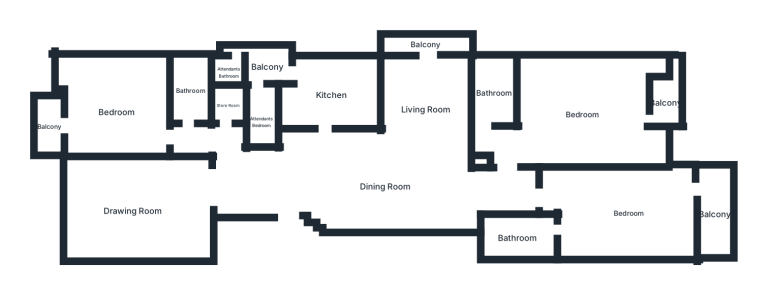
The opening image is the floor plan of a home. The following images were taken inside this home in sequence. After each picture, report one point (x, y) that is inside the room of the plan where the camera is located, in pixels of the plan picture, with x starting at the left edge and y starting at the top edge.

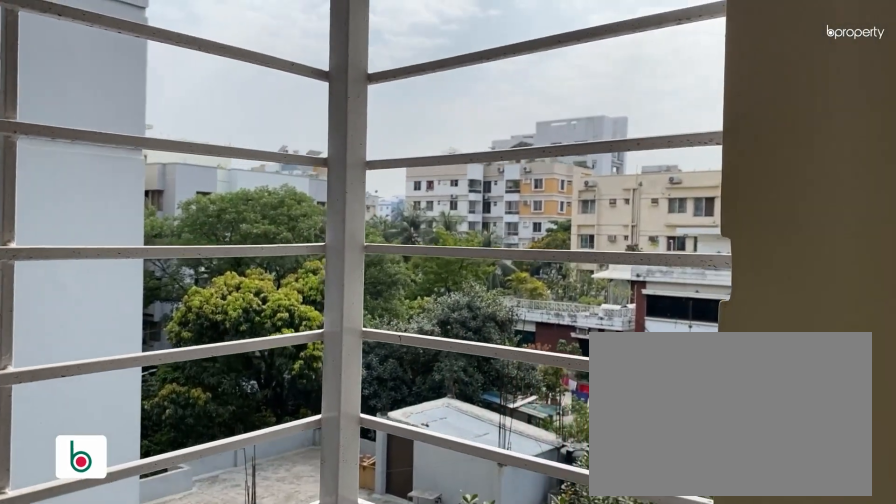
(48, 126)
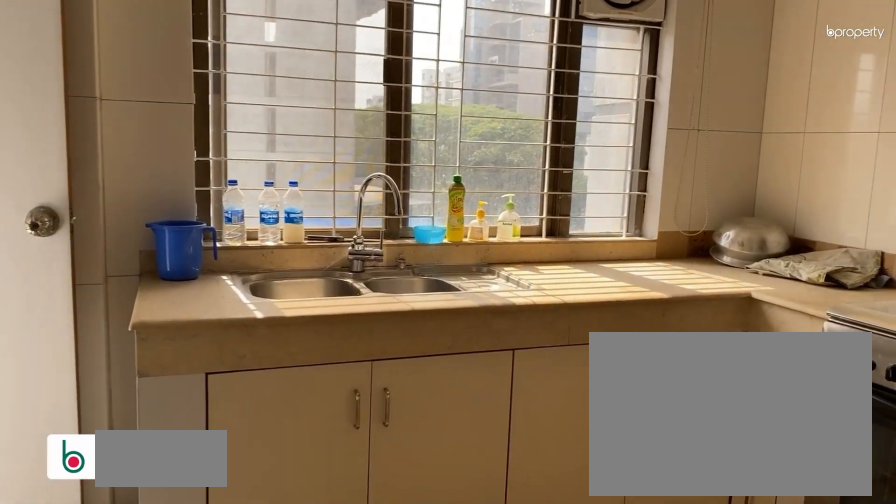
(331, 95)
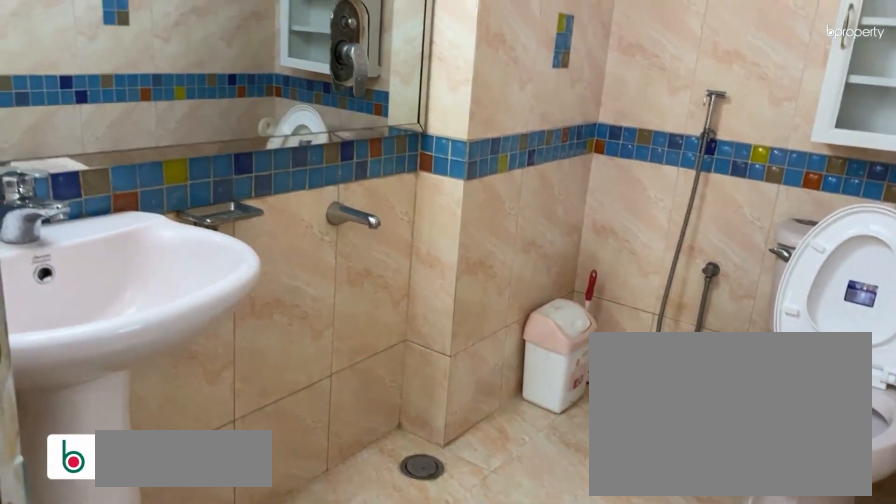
(517, 239)
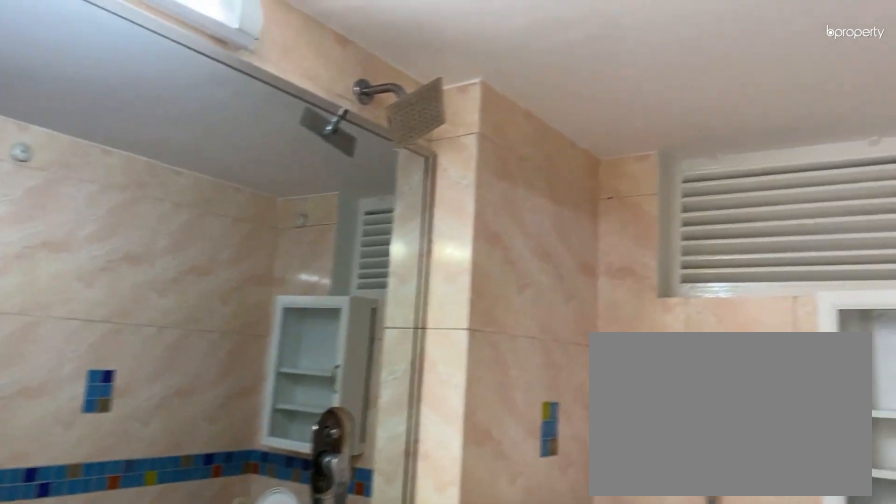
(517, 239)
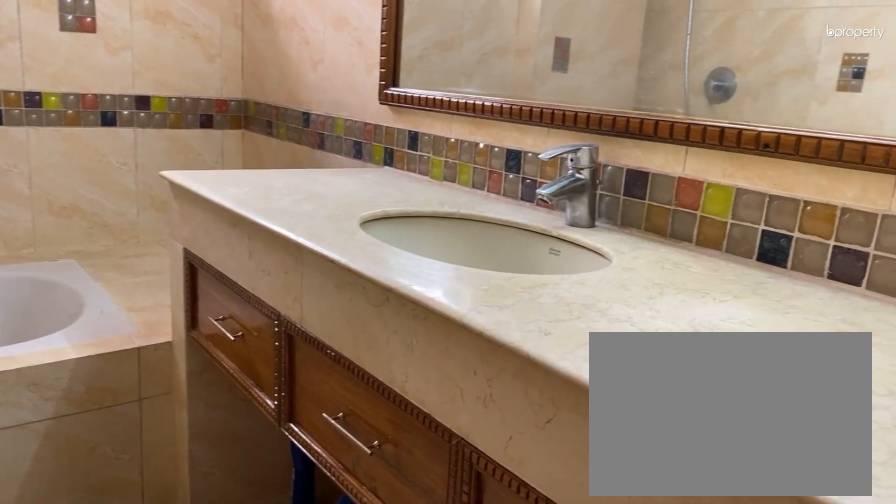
(494, 93)
